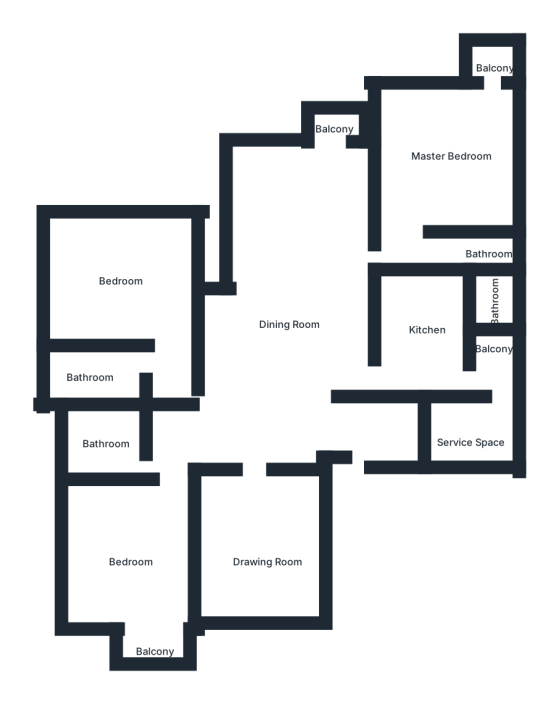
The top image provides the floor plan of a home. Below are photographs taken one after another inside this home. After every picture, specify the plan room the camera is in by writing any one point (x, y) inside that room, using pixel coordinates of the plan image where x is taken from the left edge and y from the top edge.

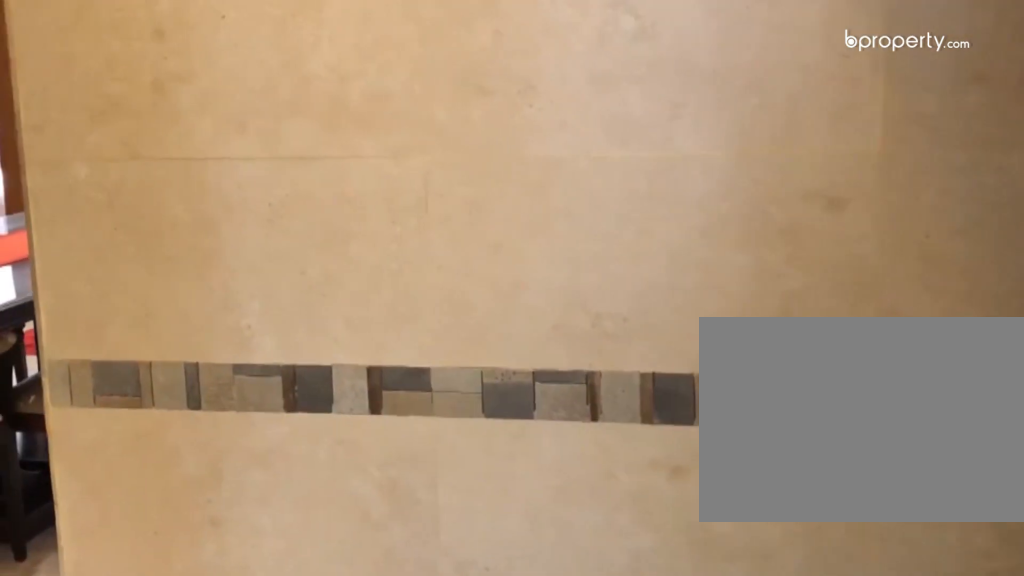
(321, 427)
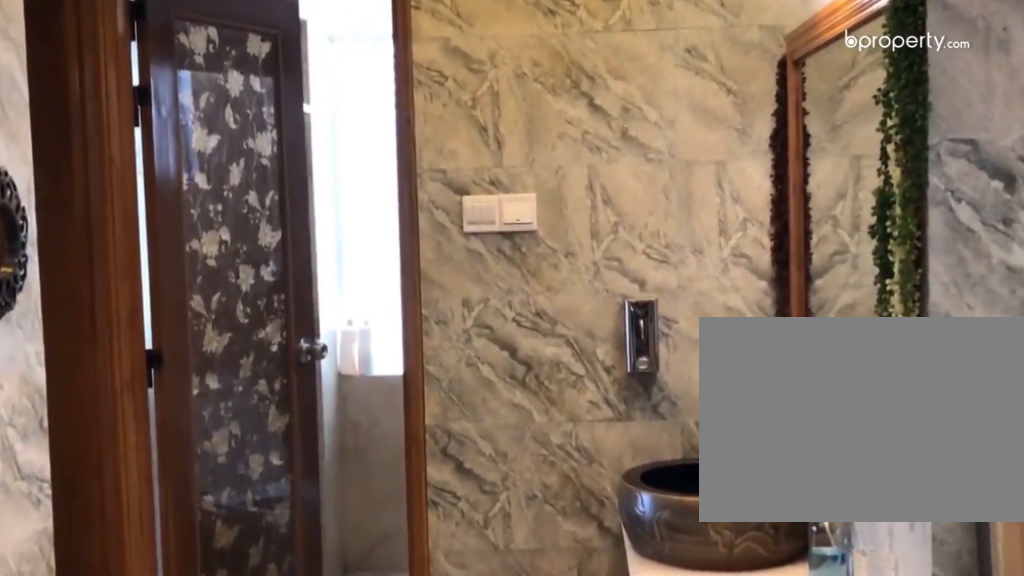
(174, 477)
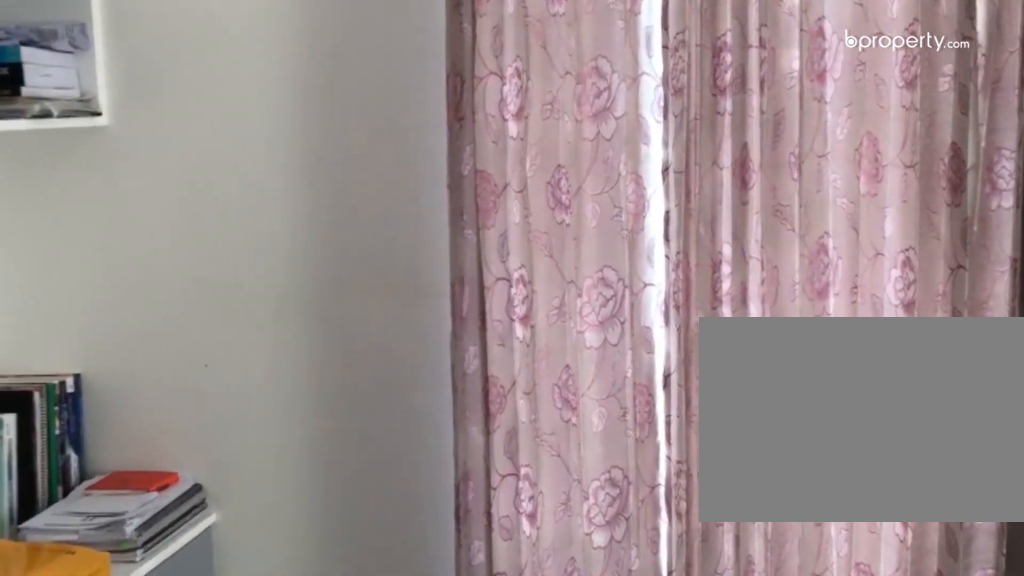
(131, 289)
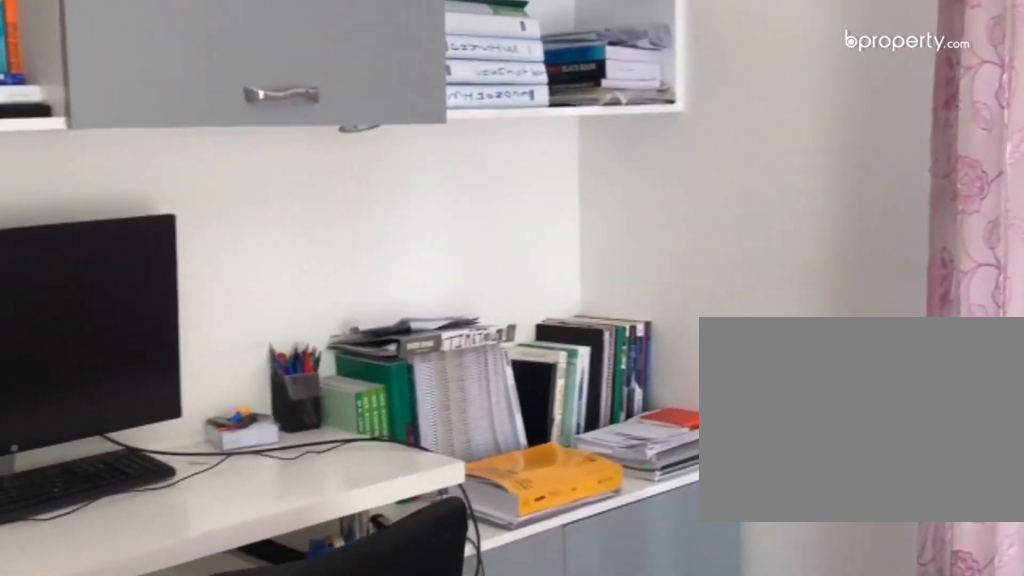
(131, 289)
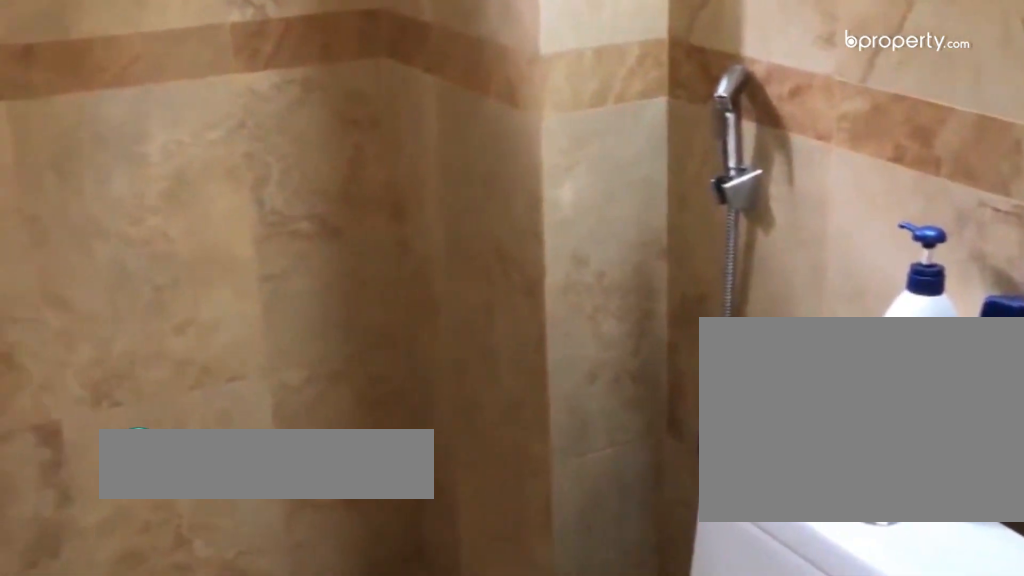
(465, 251)
